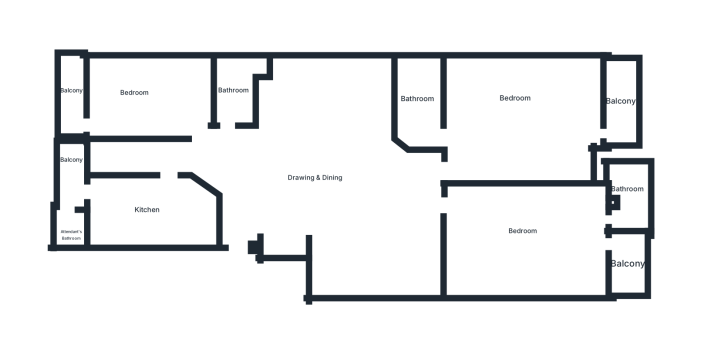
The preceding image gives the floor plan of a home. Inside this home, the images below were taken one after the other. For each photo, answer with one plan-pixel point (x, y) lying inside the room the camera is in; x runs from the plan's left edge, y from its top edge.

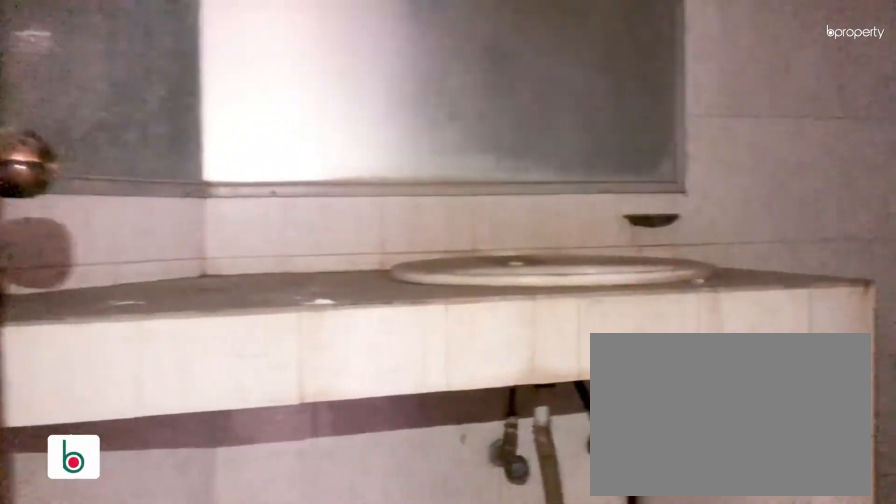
(413, 97)
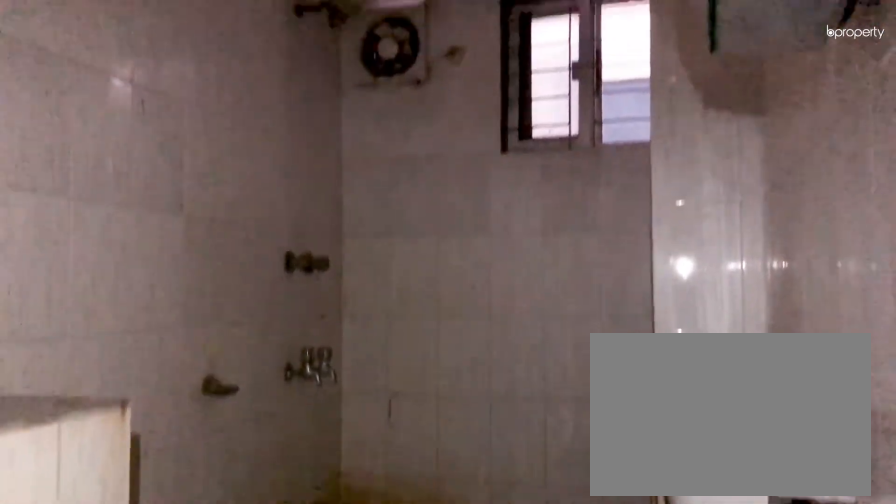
(413, 97)
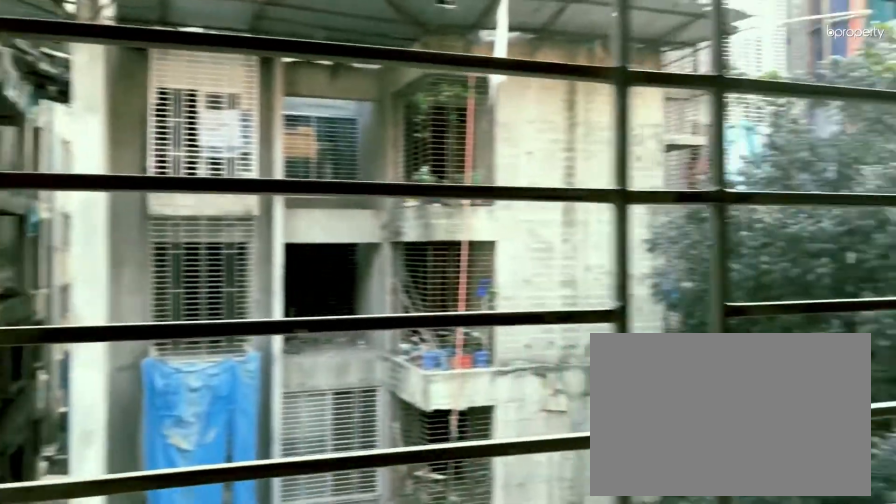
(620, 98)
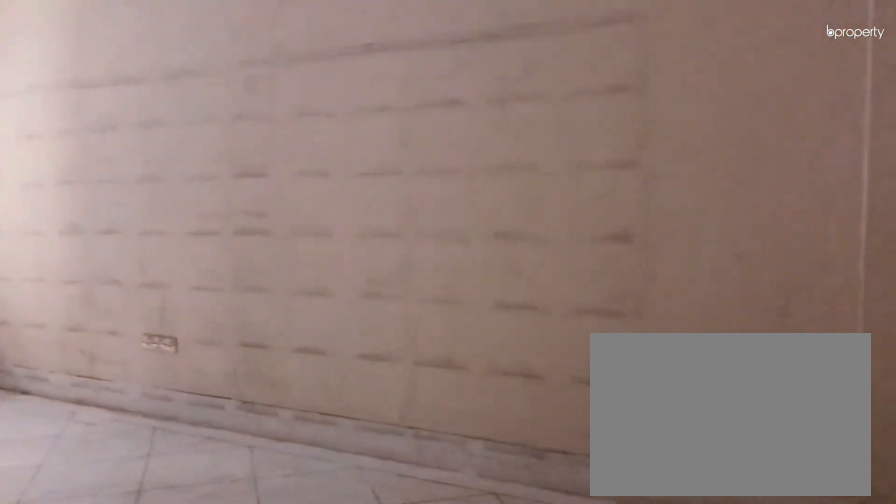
(512, 238)
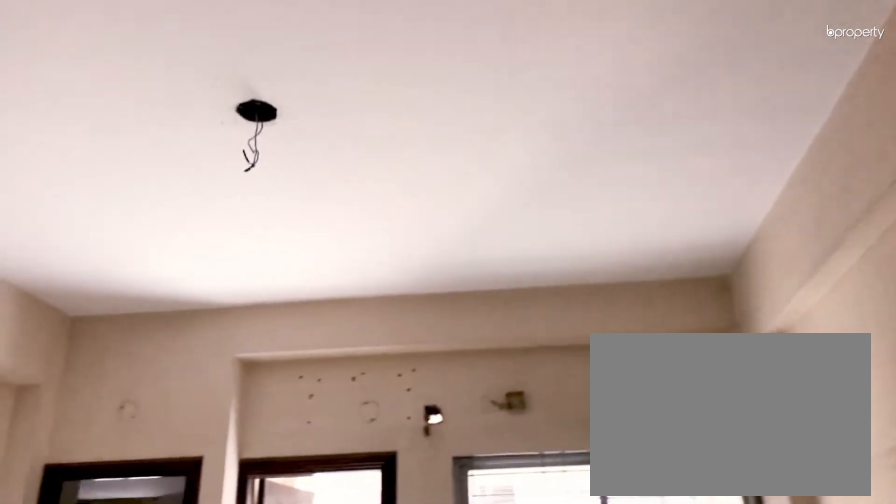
(512, 238)
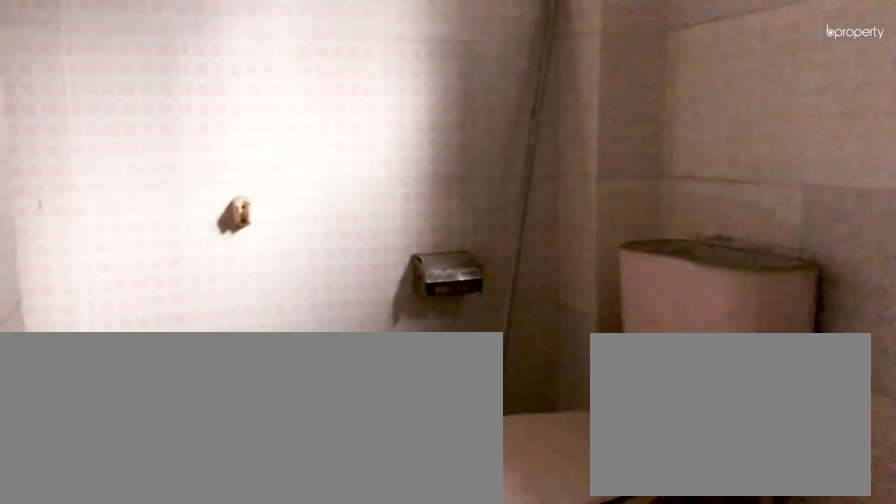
(630, 197)
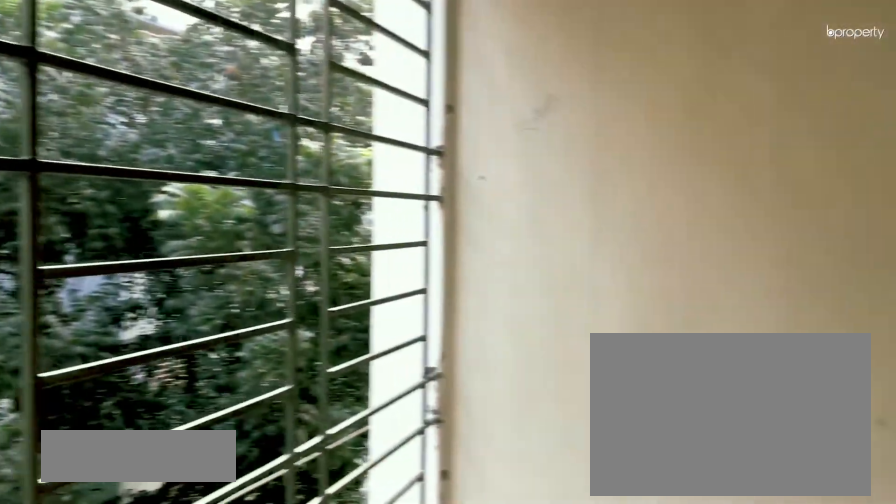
(629, 271)
